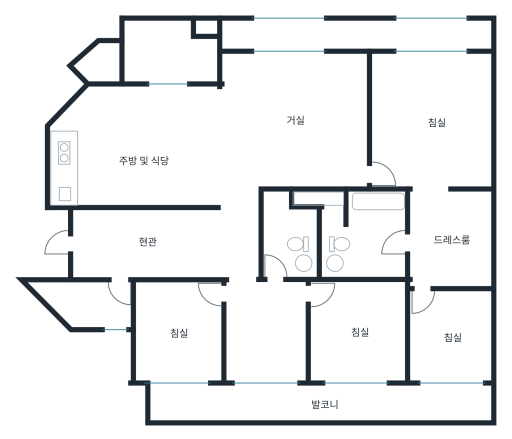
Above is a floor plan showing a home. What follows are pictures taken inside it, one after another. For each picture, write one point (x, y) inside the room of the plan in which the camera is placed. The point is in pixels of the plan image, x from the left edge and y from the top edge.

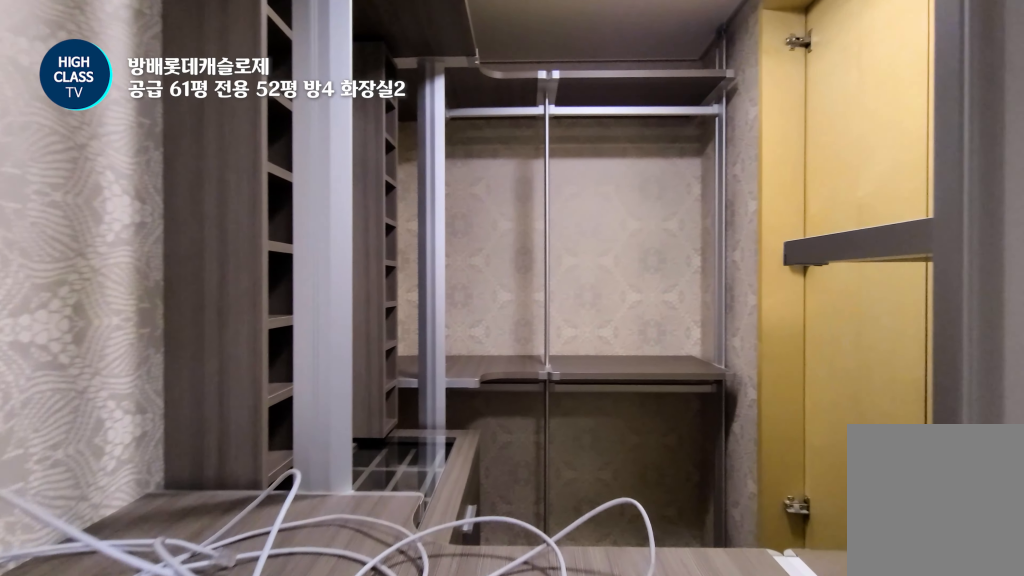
(449, 236)
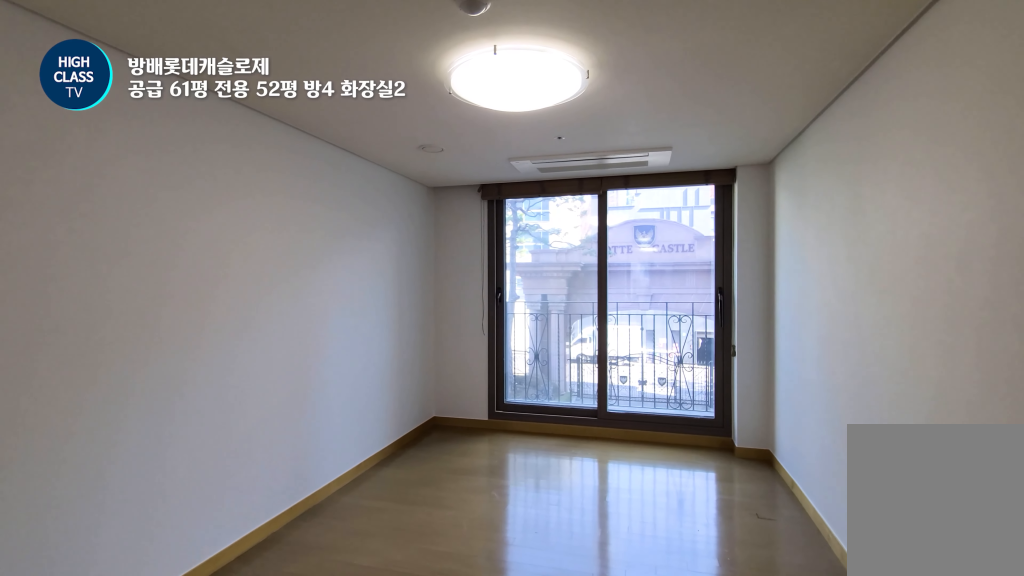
(452, 353)
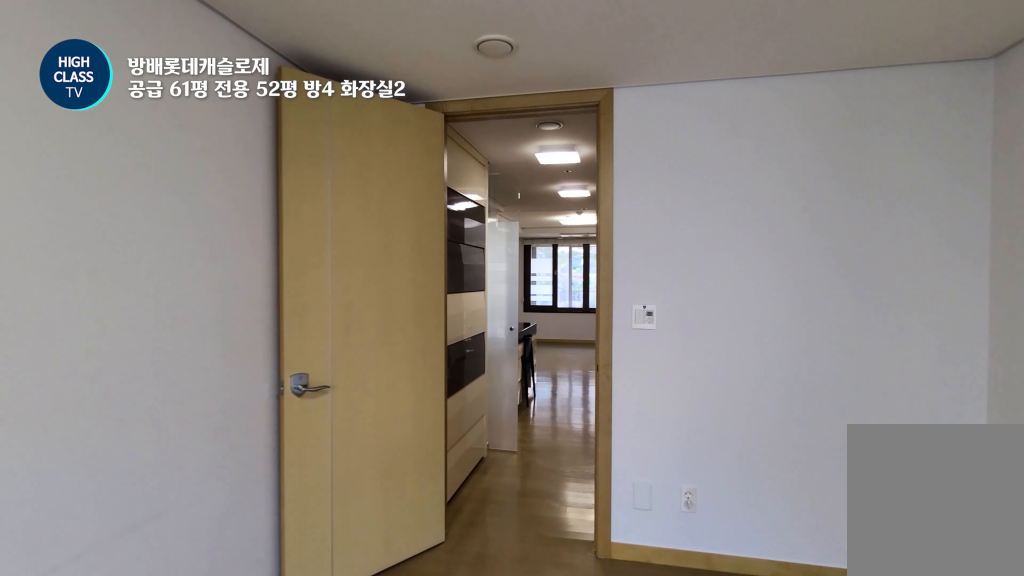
(452, 353)
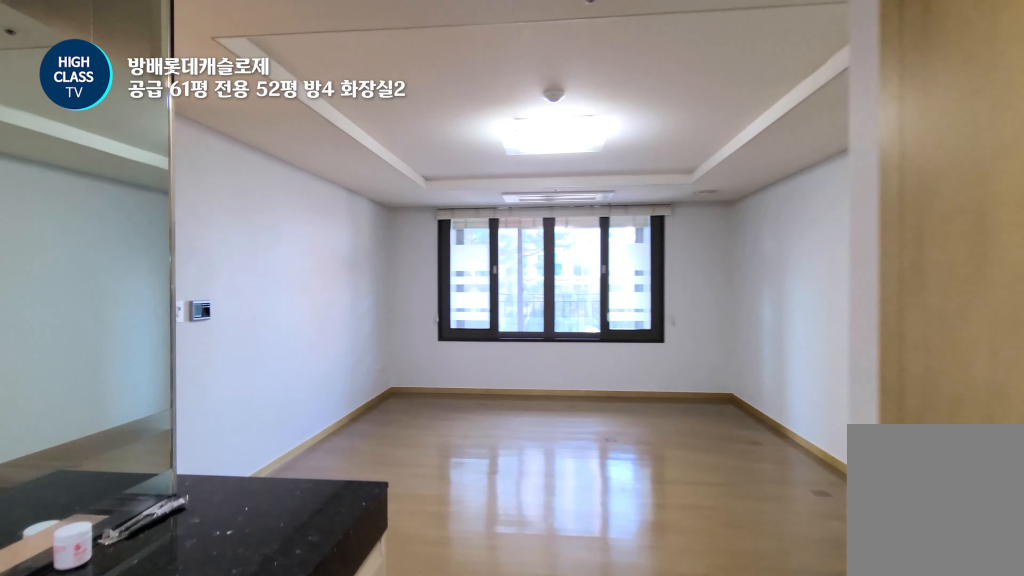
(449, 241)
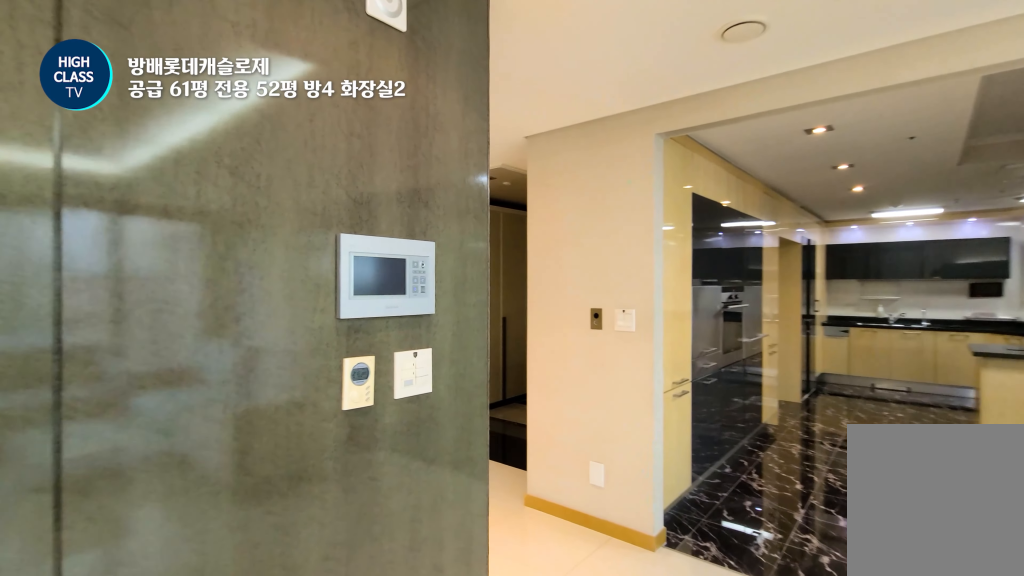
(295, 112)
